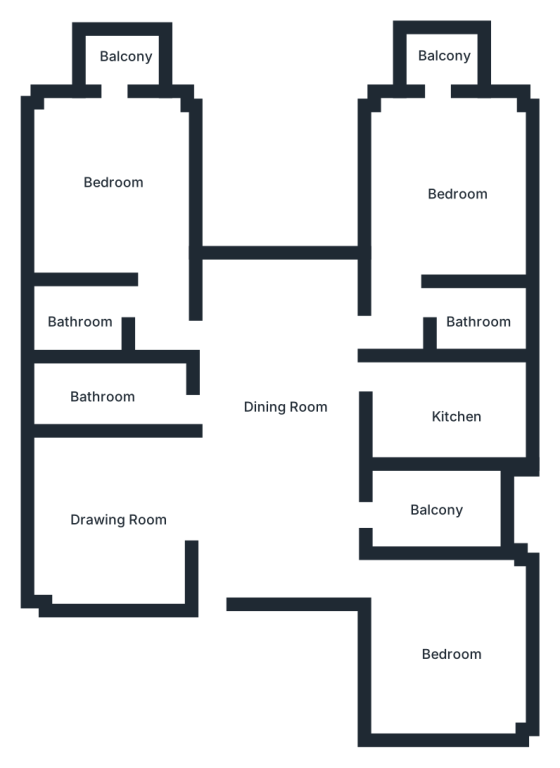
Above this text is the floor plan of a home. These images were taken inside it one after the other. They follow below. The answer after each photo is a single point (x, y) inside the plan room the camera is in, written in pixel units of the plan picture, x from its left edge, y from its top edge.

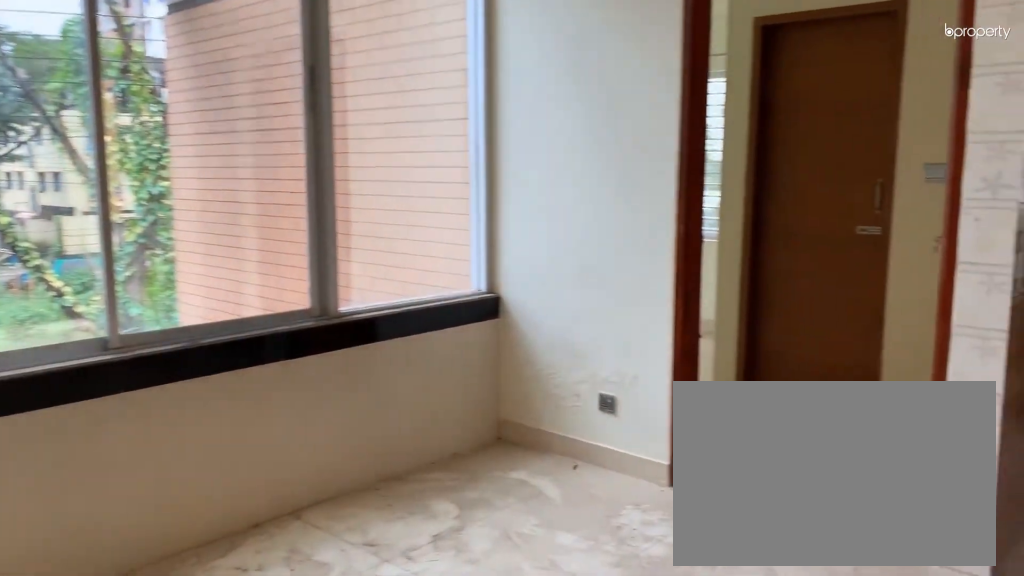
(279, 418)
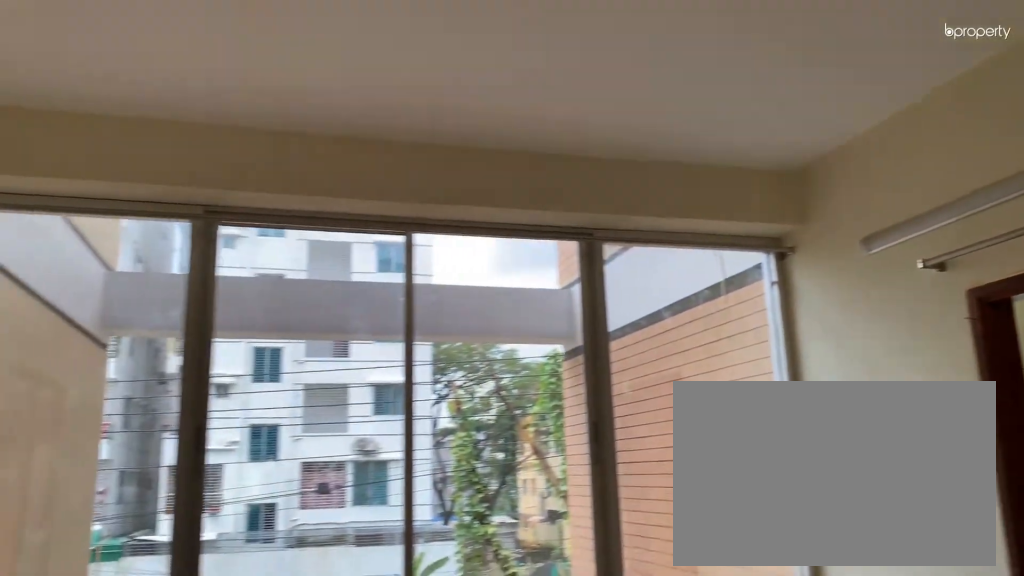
(278, 418)
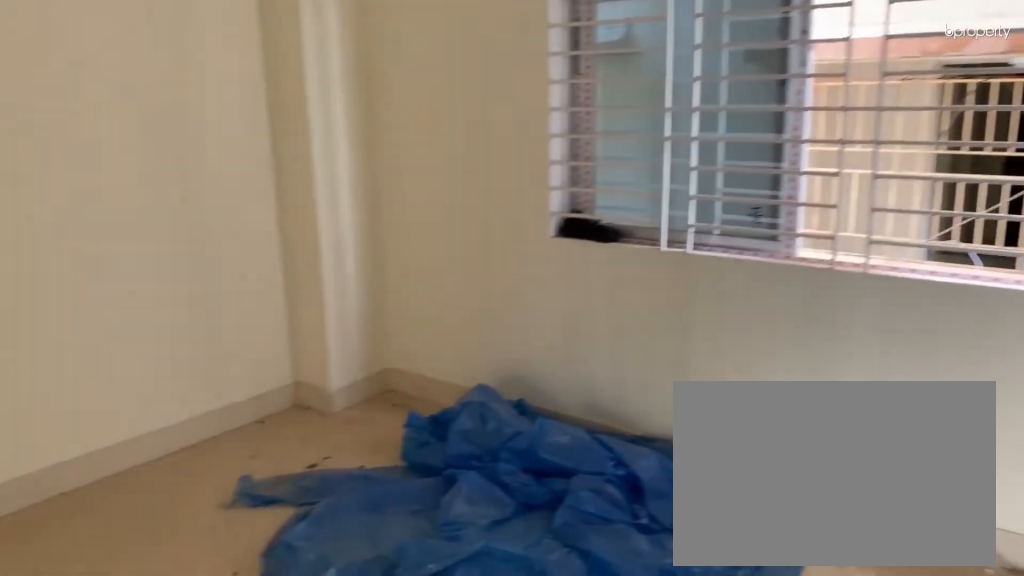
(116, 521)
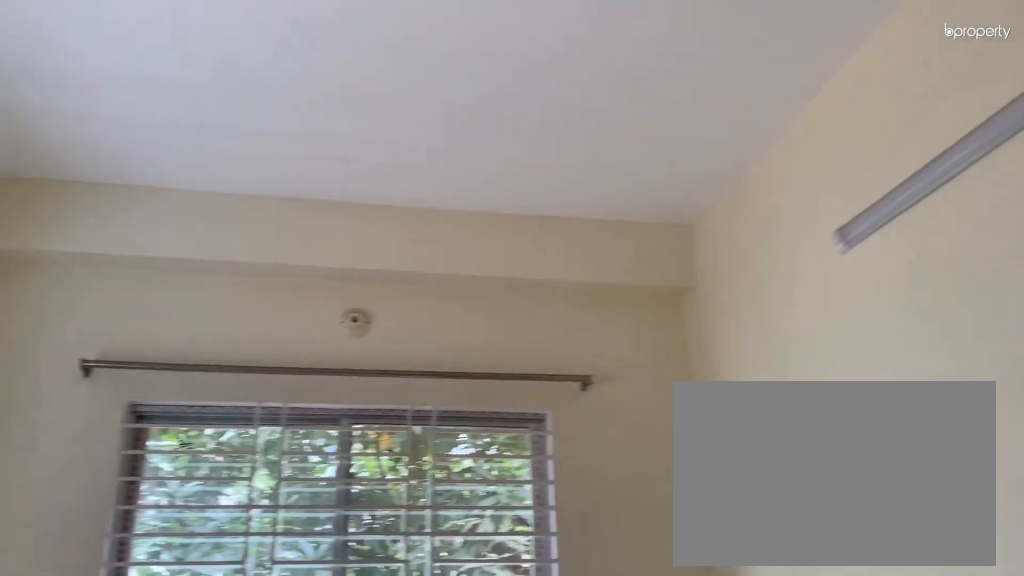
(441, 649)
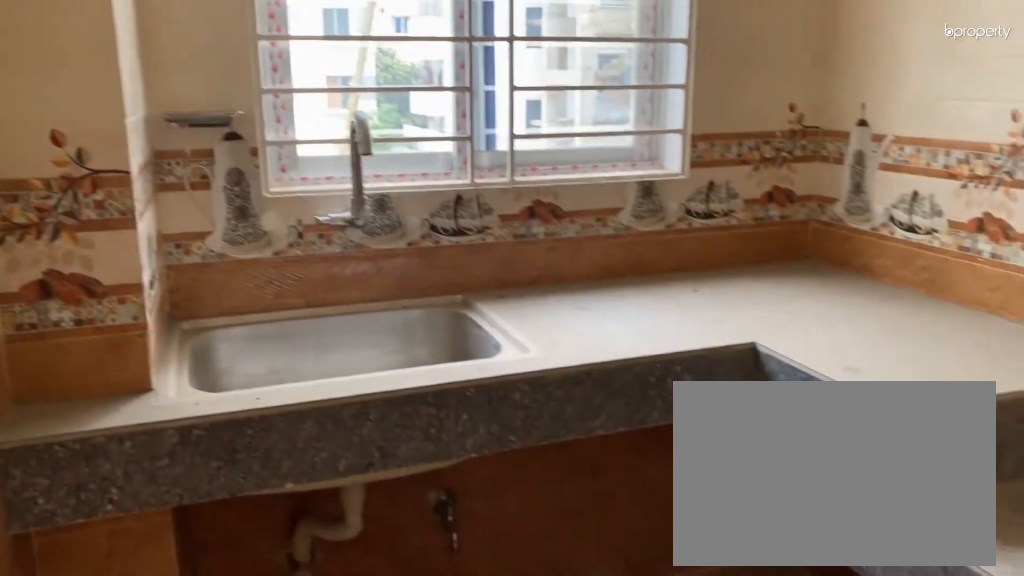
(436, 405)
